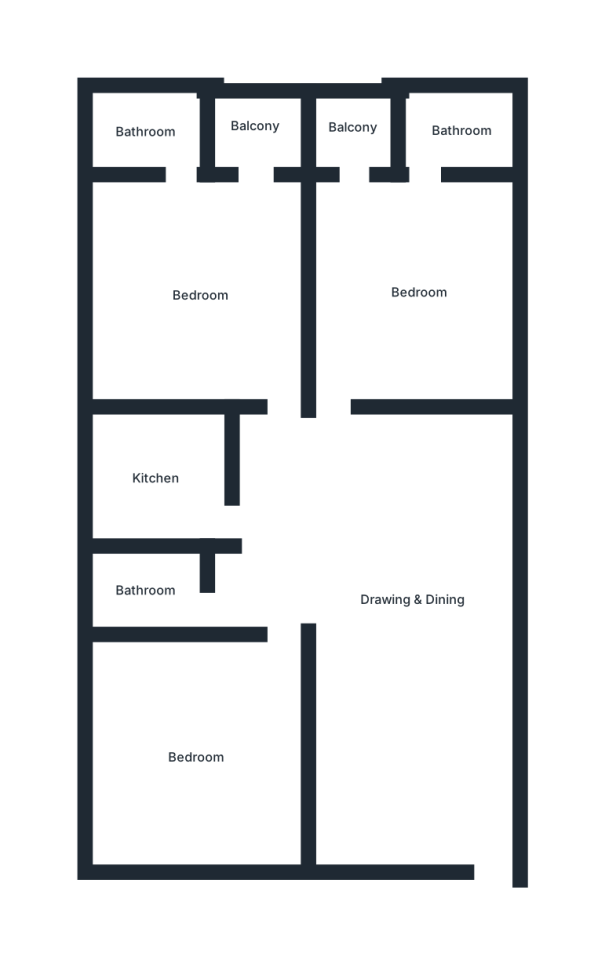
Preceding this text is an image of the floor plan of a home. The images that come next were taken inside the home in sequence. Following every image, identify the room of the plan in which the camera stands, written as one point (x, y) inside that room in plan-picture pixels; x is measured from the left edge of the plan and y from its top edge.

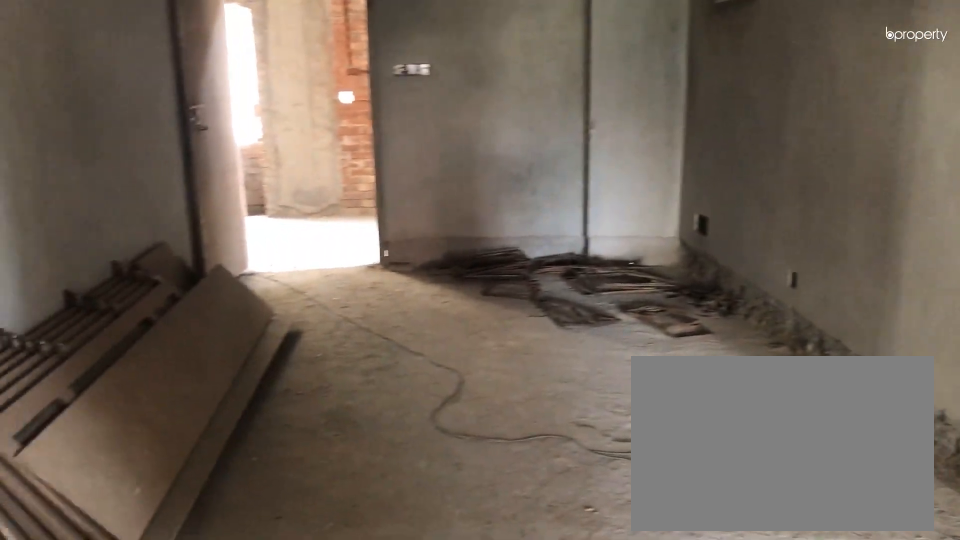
(416, 599)
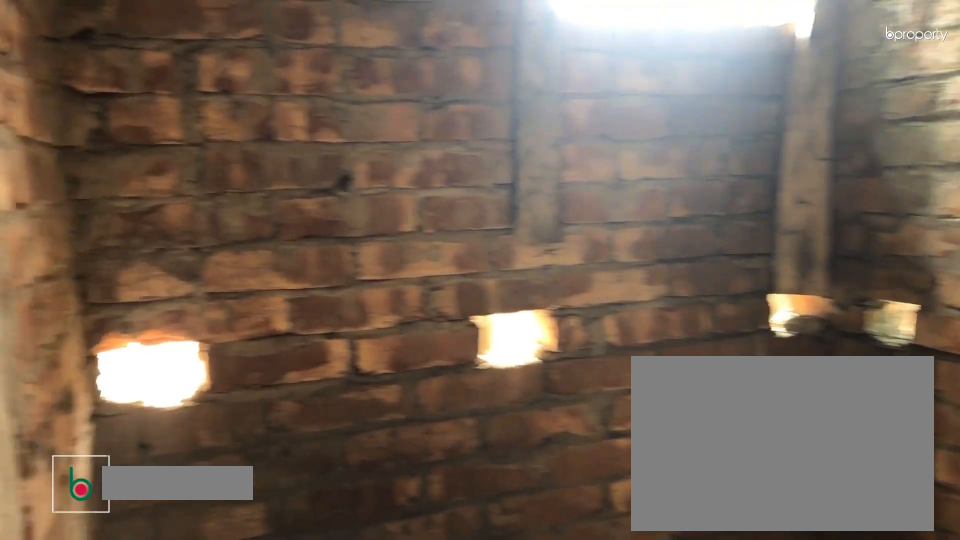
(147, 132)
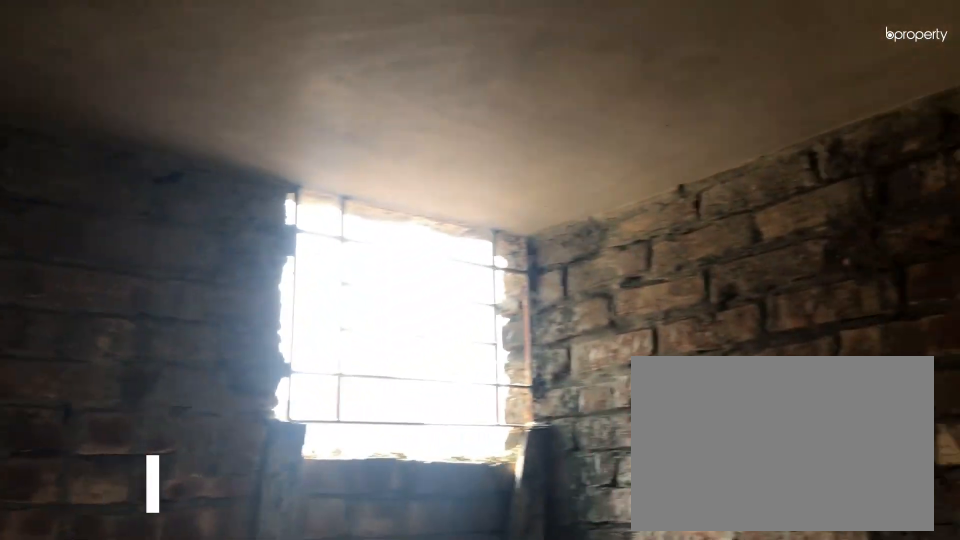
(147, 132)
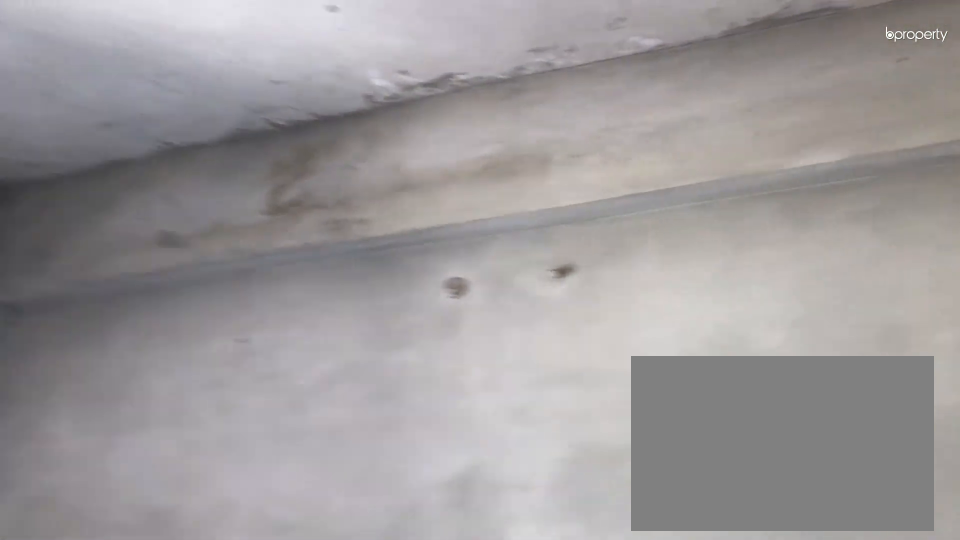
(419, 293)
